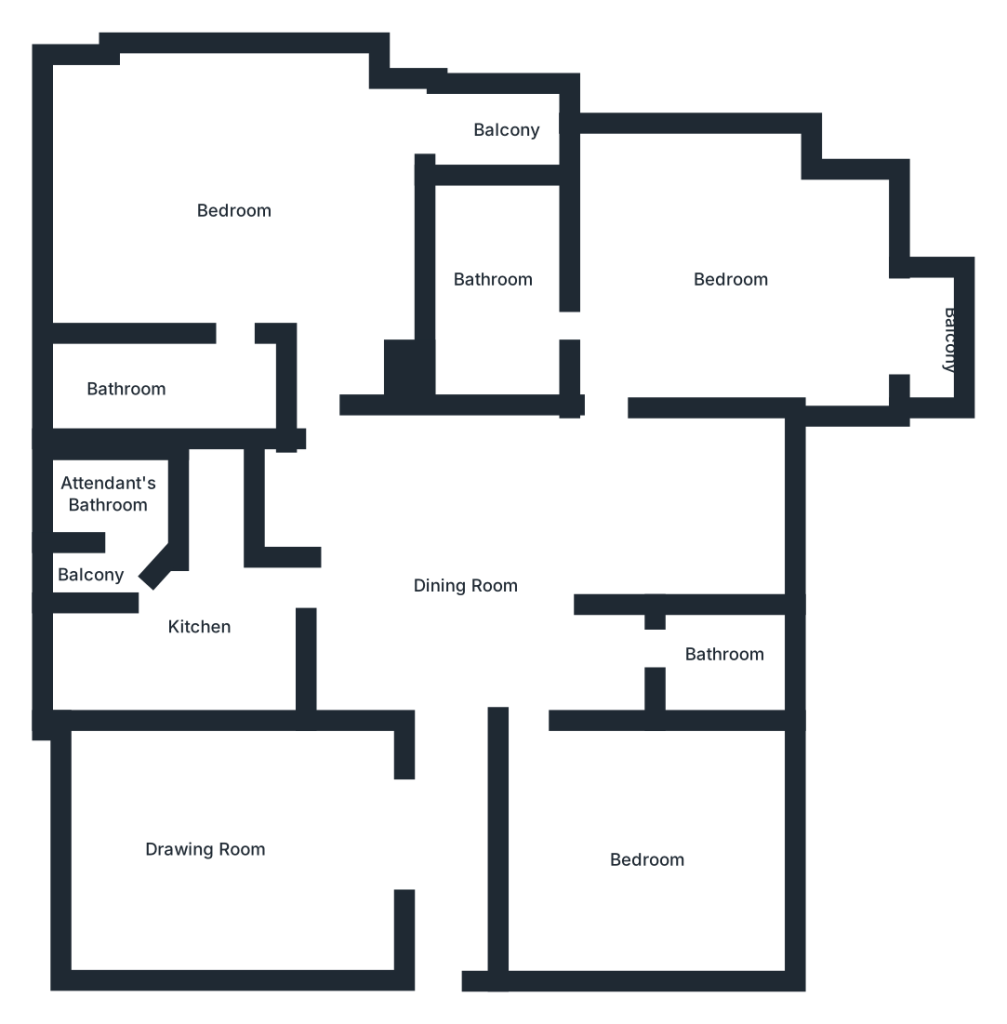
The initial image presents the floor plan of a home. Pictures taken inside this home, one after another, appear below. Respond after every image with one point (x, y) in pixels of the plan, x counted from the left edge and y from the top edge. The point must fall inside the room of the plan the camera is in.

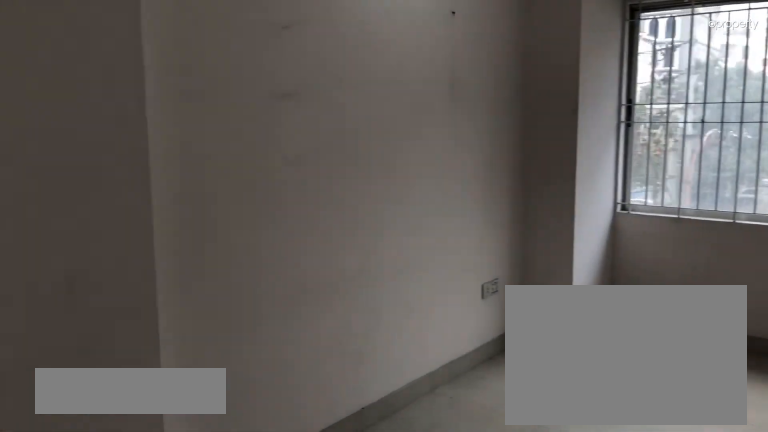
(233, 842)
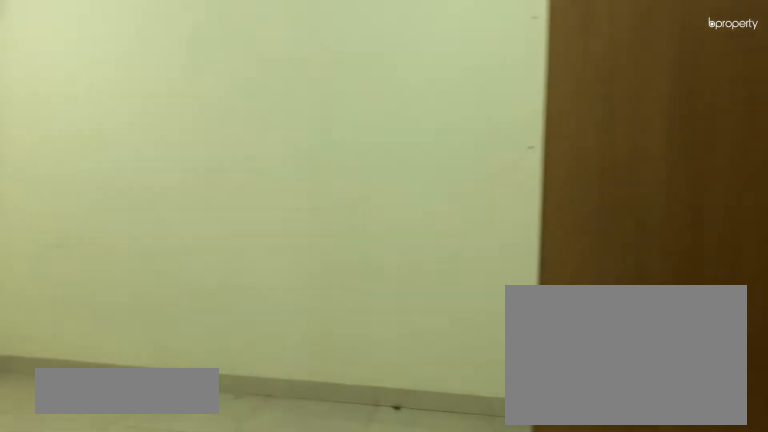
(645, 851)
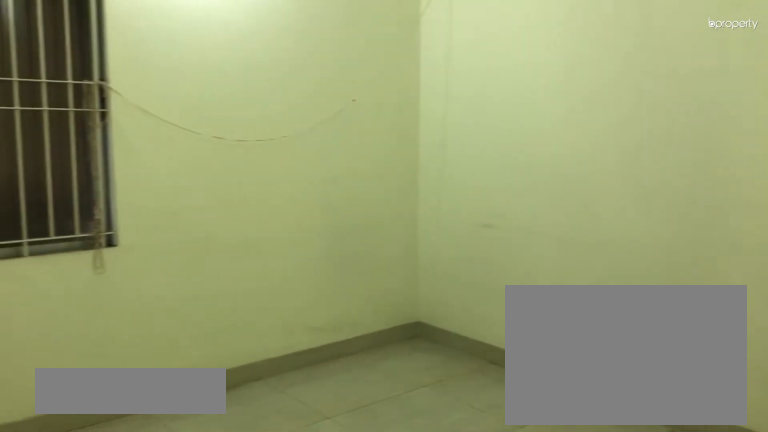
(645, 851)
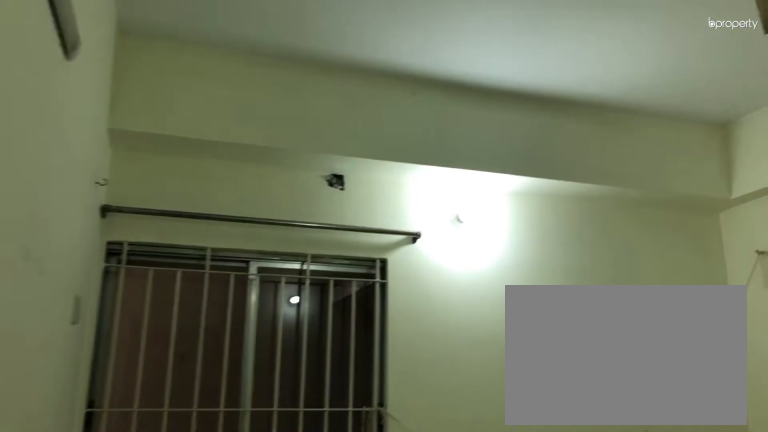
(645, 851)
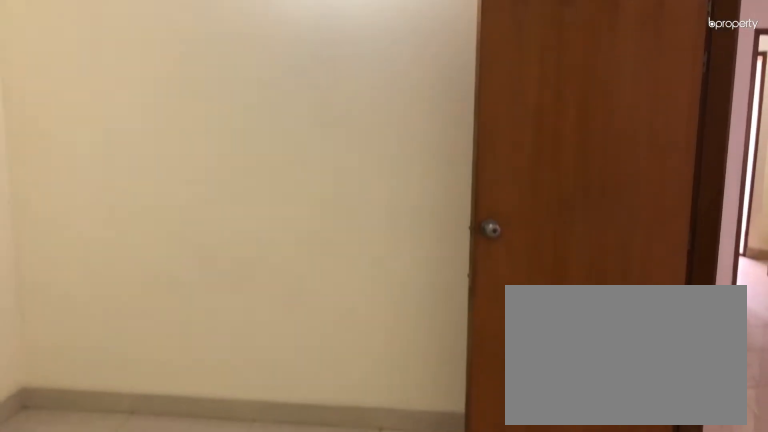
(645, 851)
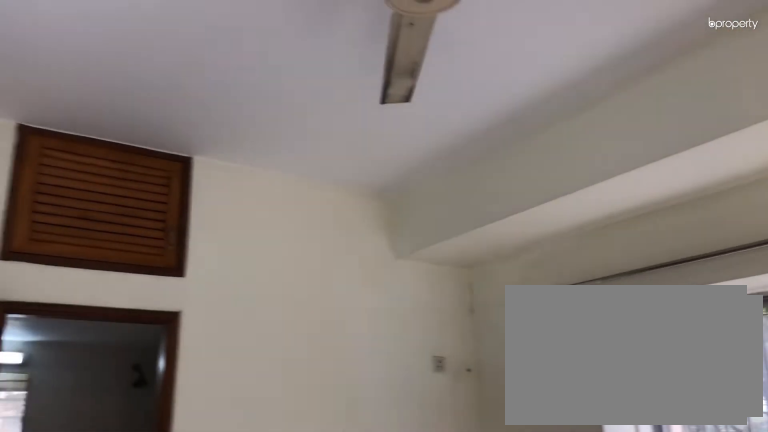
(733, 270)
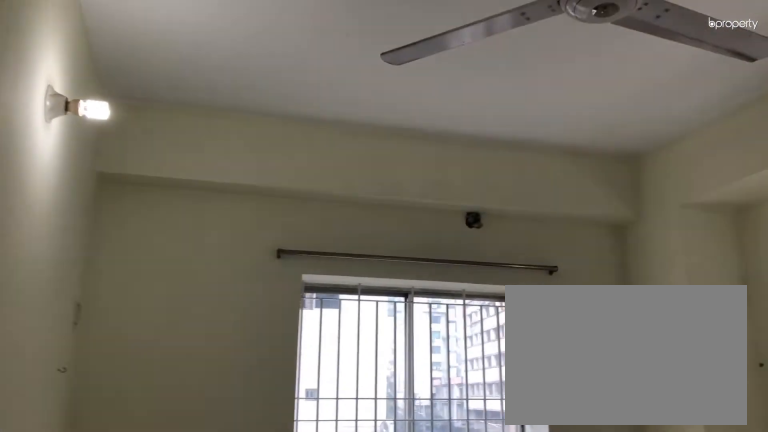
(223, 207)
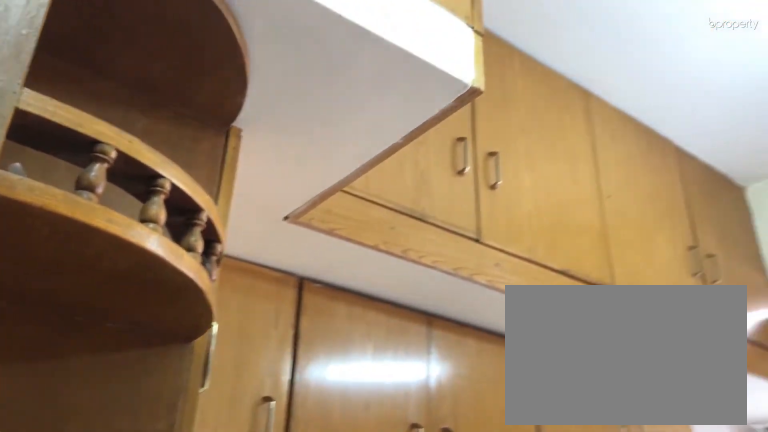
(235, 622)
